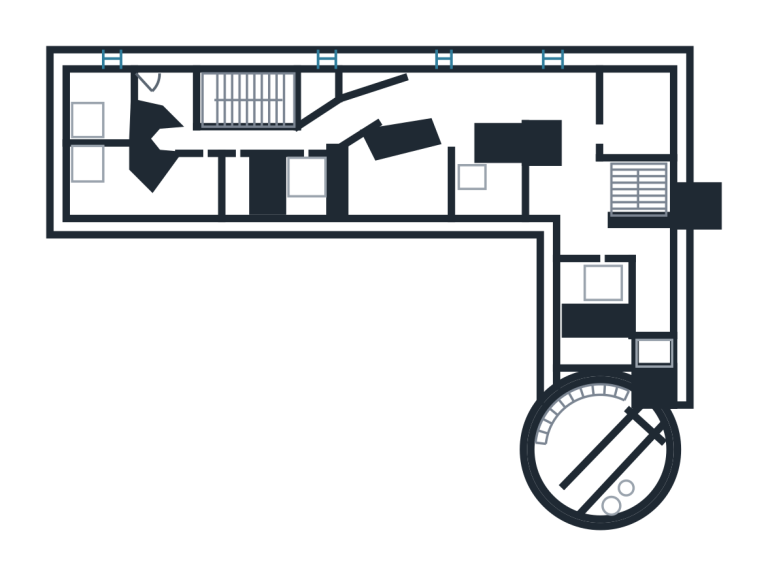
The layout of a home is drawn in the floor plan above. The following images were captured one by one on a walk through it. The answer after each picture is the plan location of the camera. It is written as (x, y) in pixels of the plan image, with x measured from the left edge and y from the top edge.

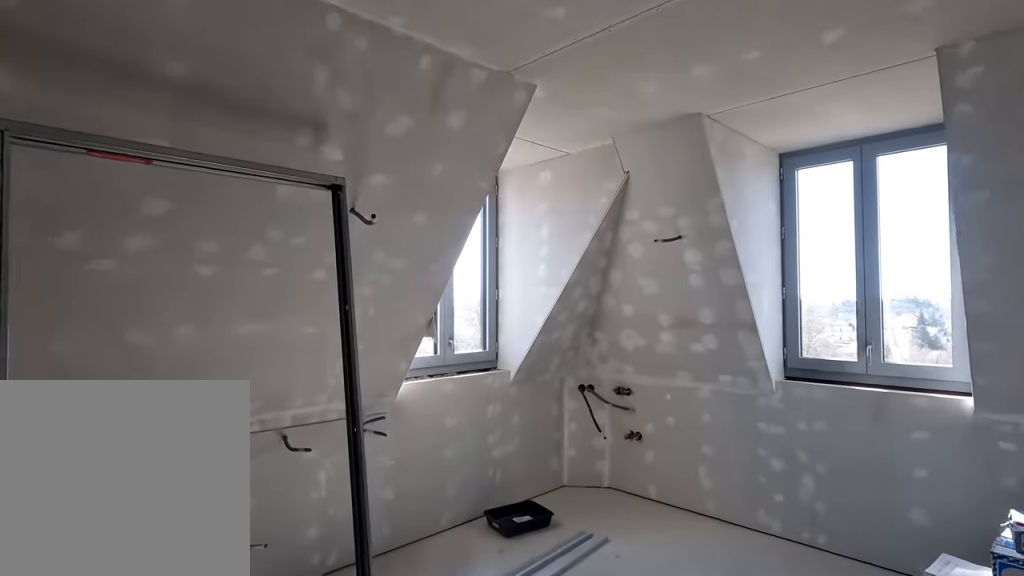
(121, 166)
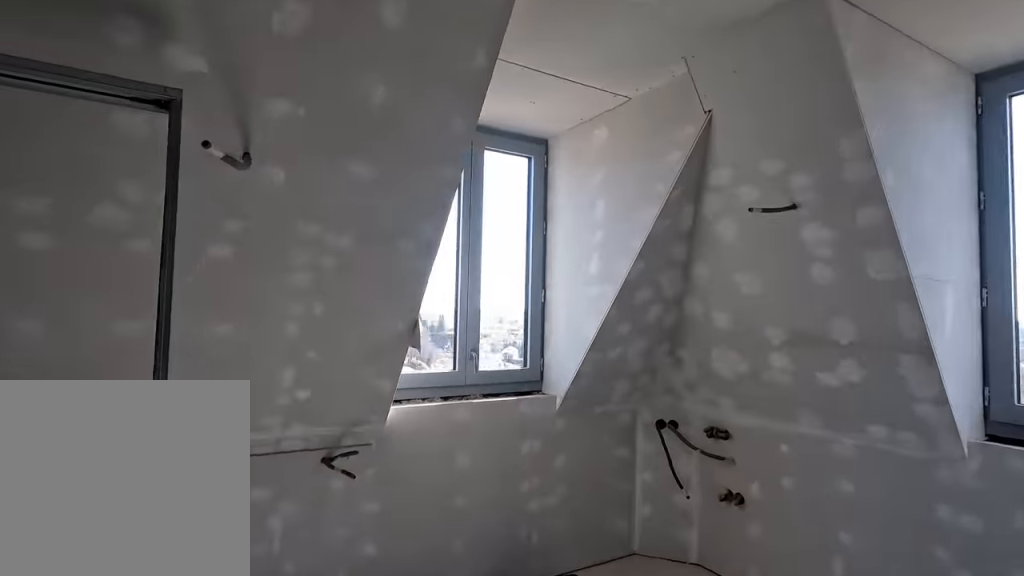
(103, 172)
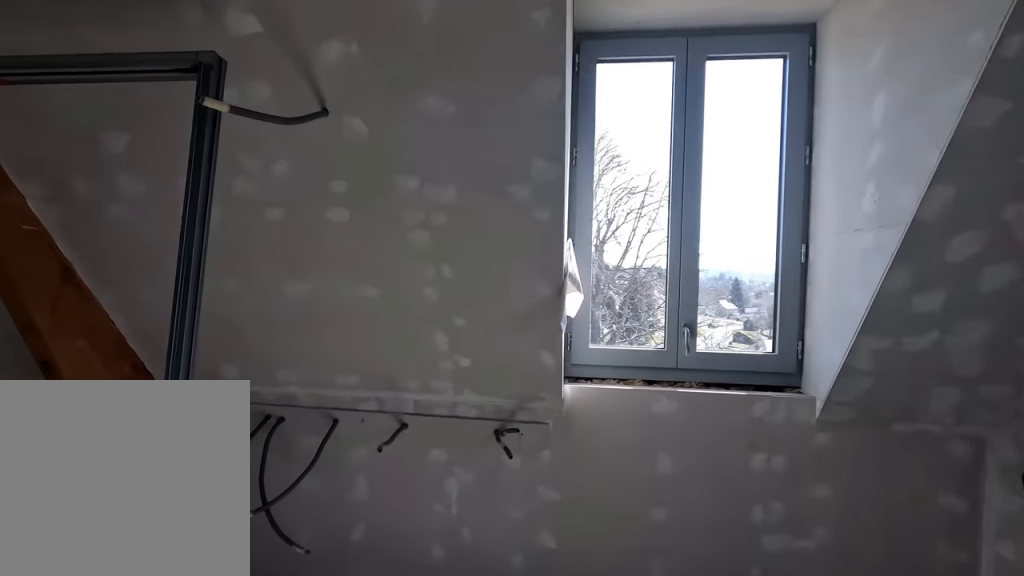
(98, 178)
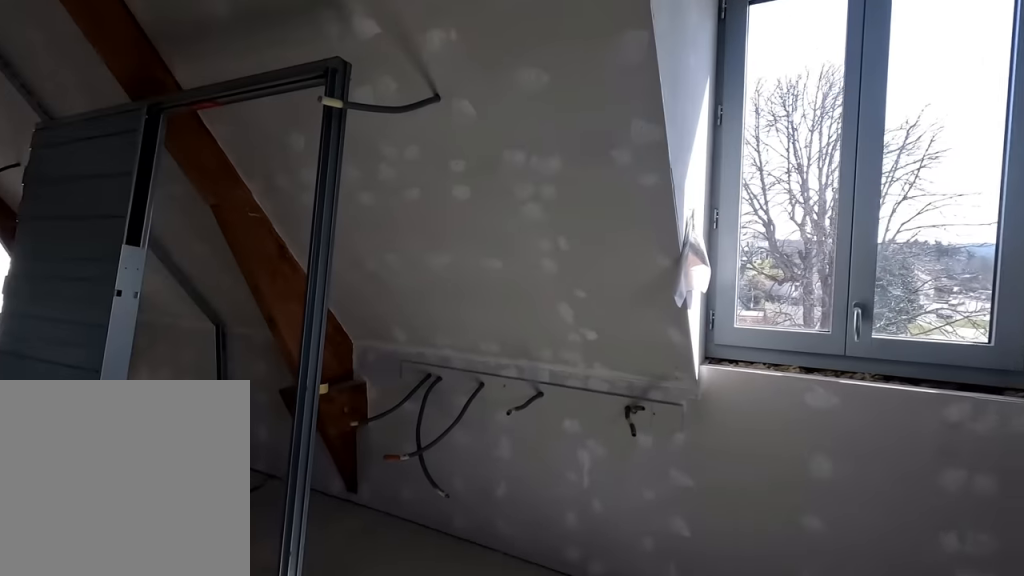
(98, 178)
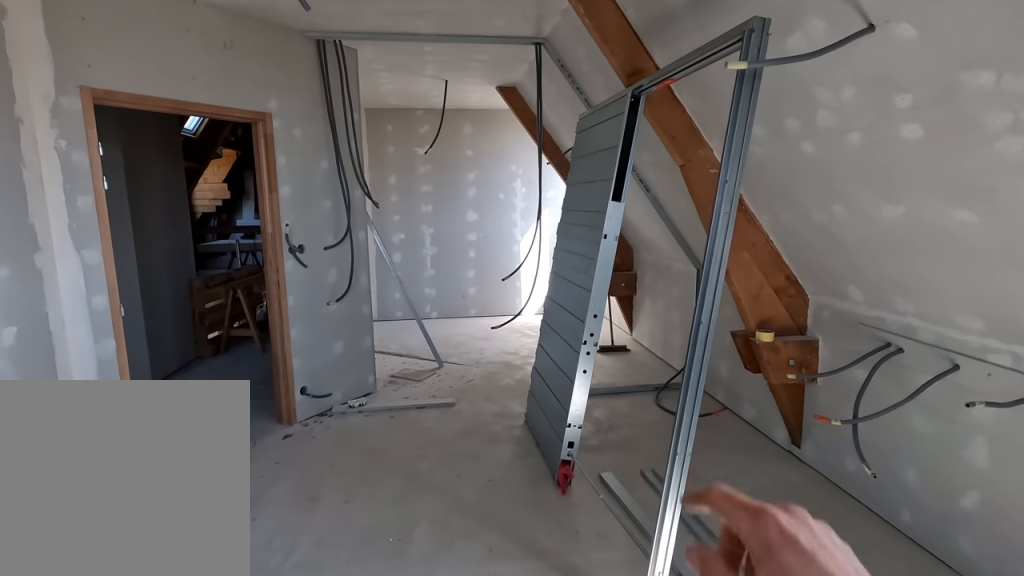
(101, 184)
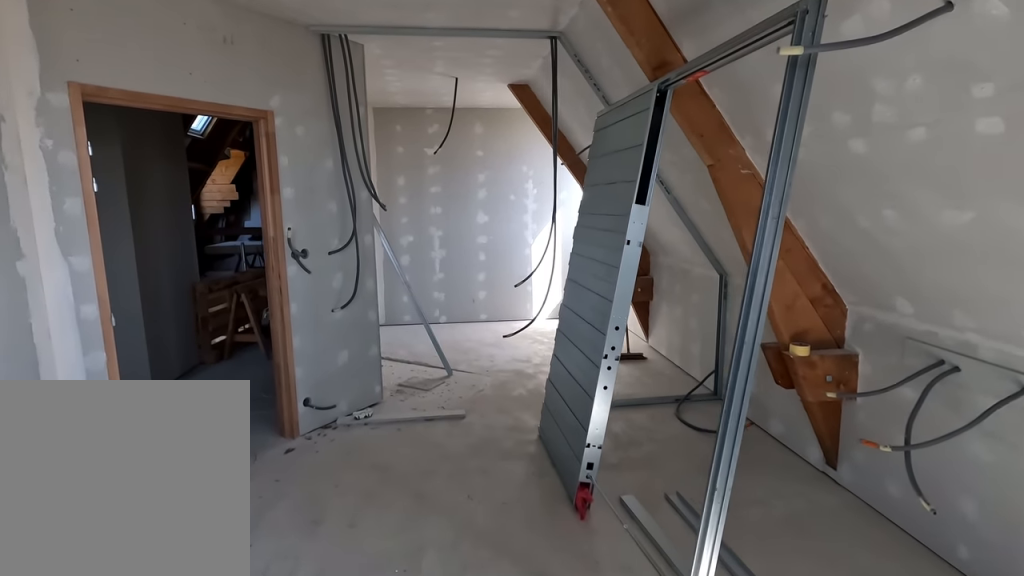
(101, 184)
